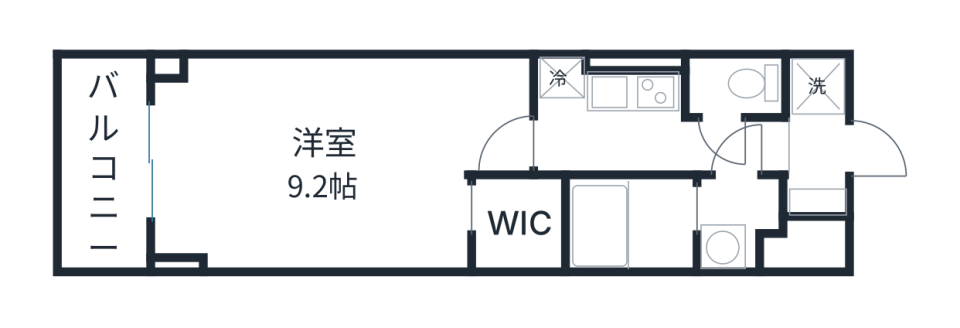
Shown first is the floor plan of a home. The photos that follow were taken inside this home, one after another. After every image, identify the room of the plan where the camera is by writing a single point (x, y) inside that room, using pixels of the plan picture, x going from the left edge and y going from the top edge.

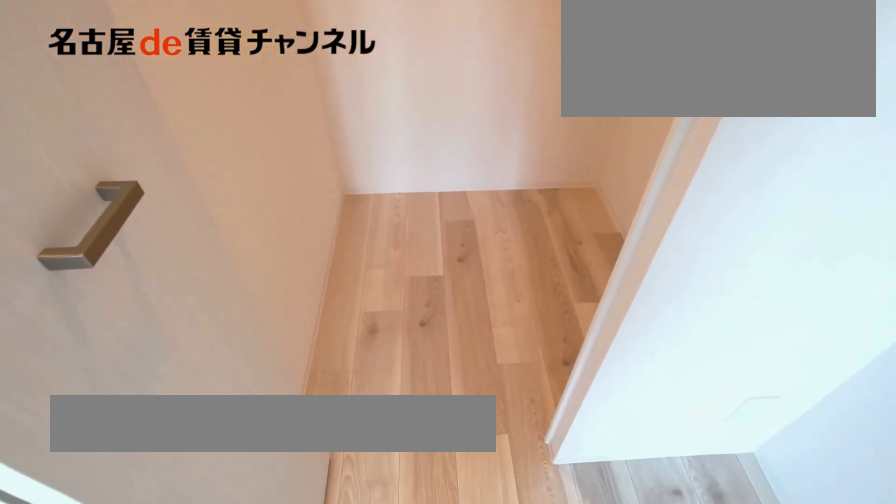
(518, 225)
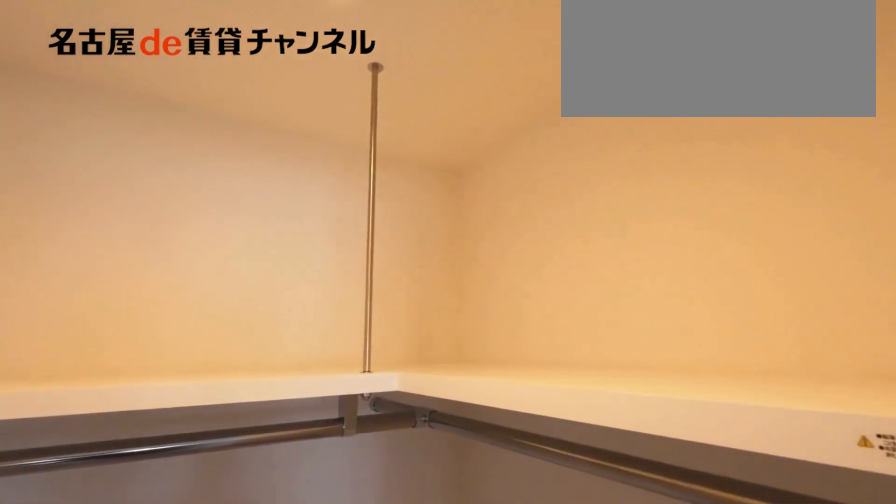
(518, 225)
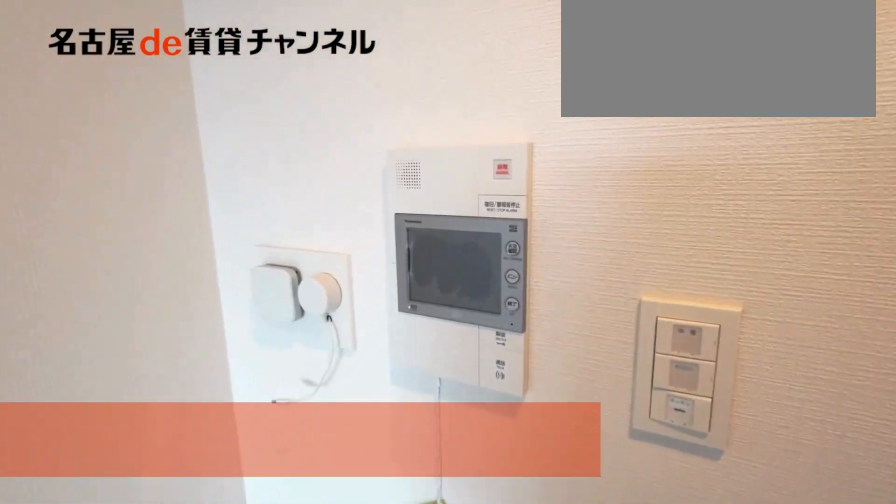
(332, 158)
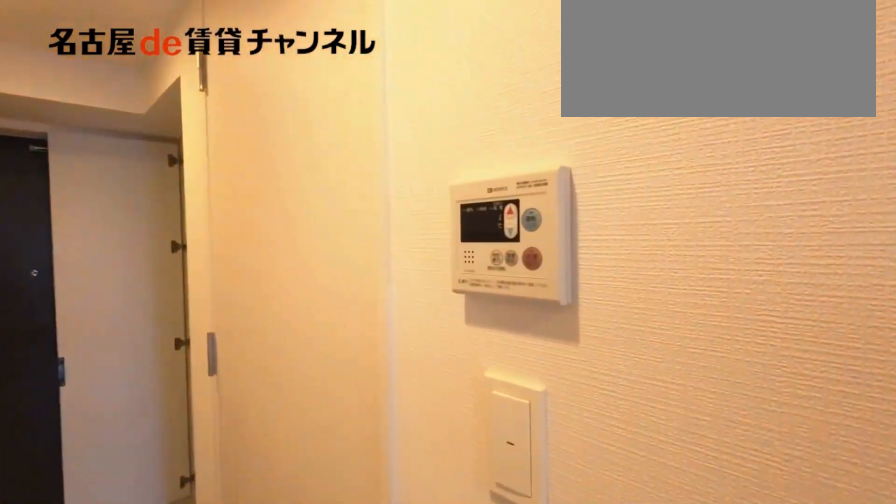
(655, 142)
